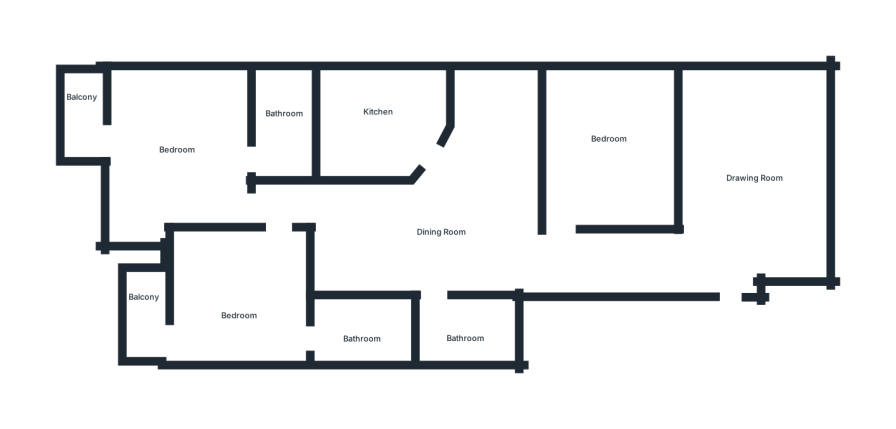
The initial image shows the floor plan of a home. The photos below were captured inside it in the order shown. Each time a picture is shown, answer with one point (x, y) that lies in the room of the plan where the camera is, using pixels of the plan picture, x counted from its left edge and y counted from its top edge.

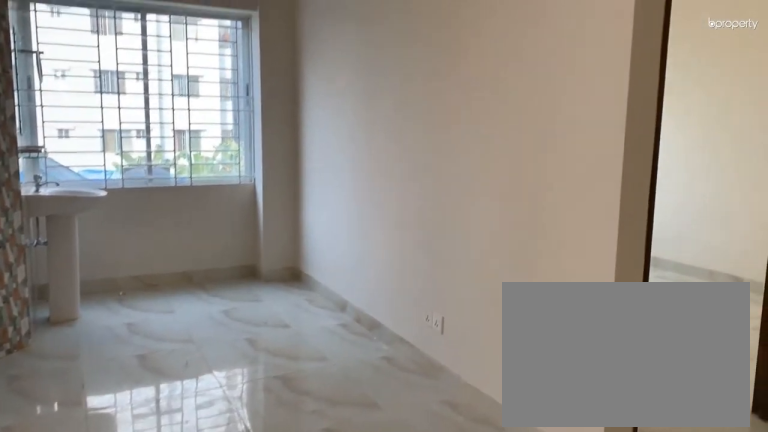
(433, 237)
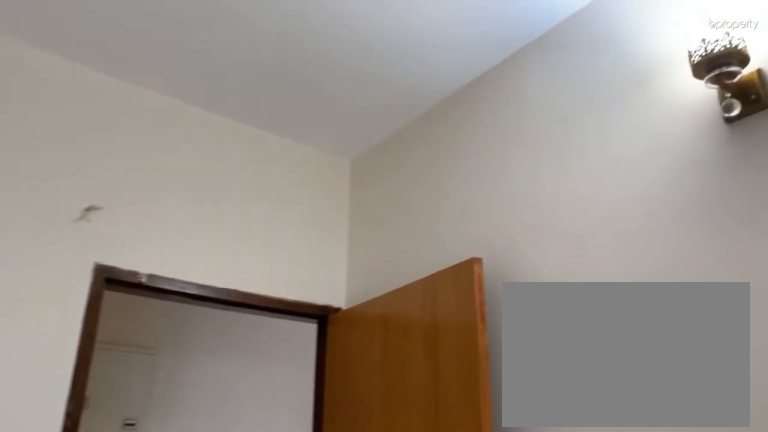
(604, 158)
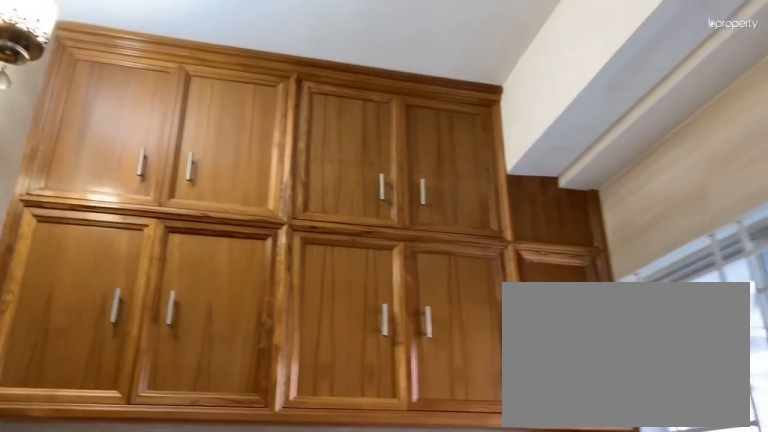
(384, 124)
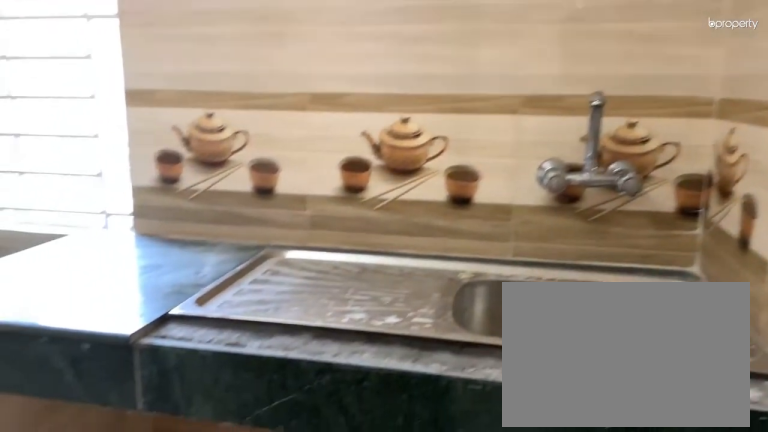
(384, 124)
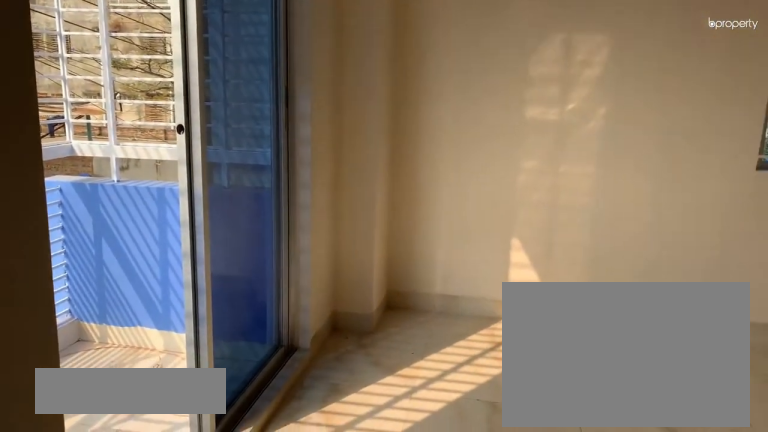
(190, 172)
